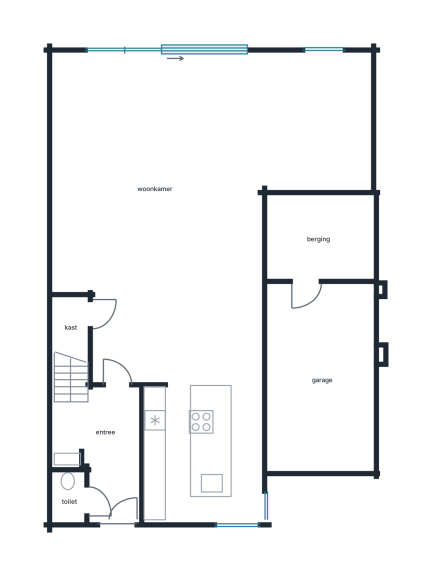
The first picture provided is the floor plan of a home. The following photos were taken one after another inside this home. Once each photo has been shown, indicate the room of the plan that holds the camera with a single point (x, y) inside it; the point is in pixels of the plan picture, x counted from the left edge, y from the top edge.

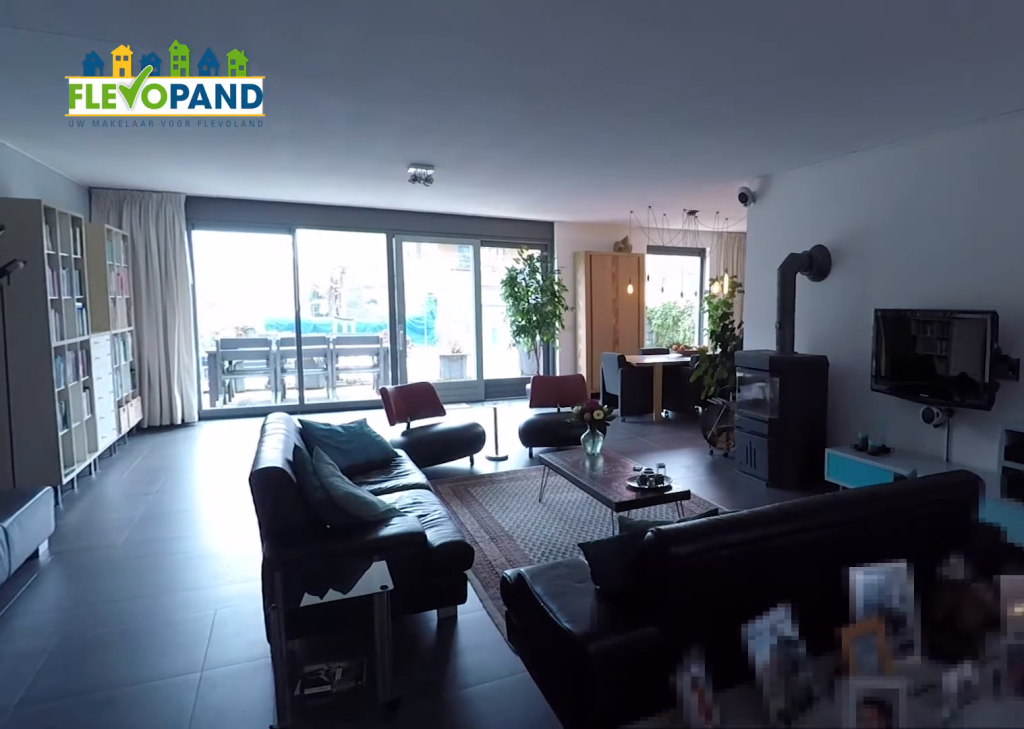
(190, 174)
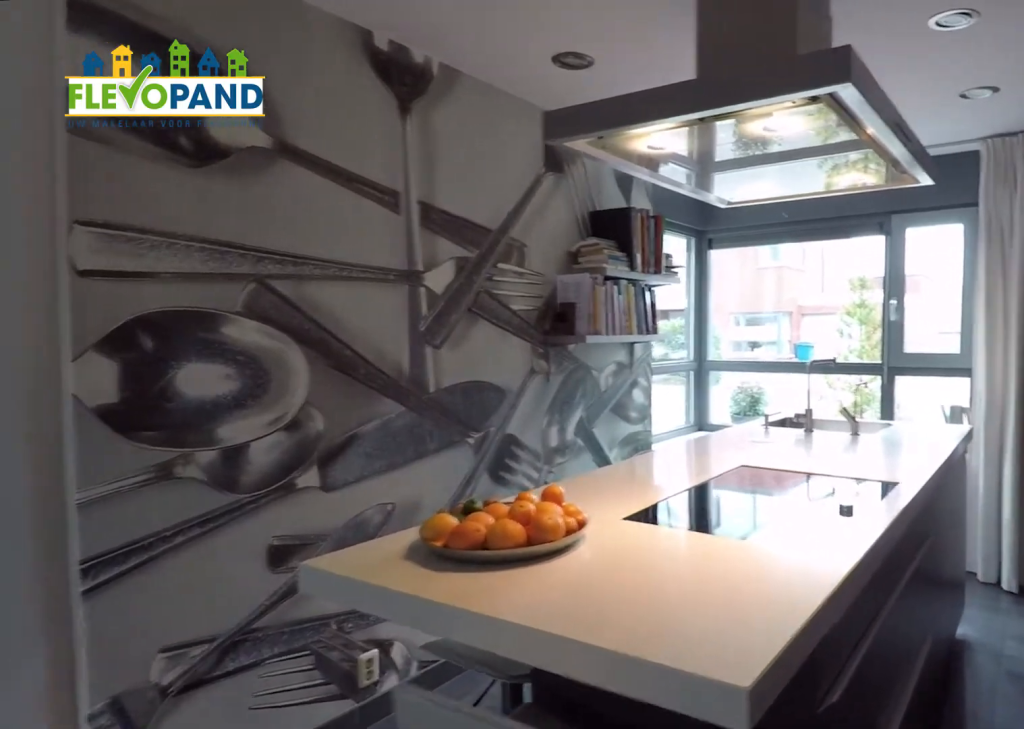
(202, 452)
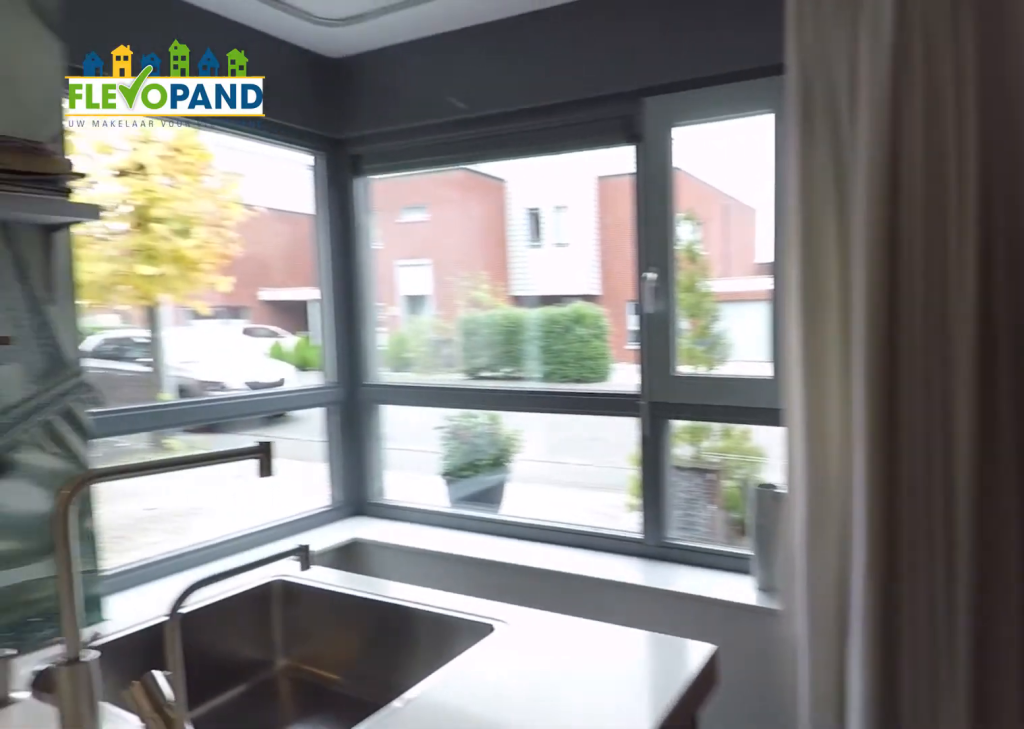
(202, 452)
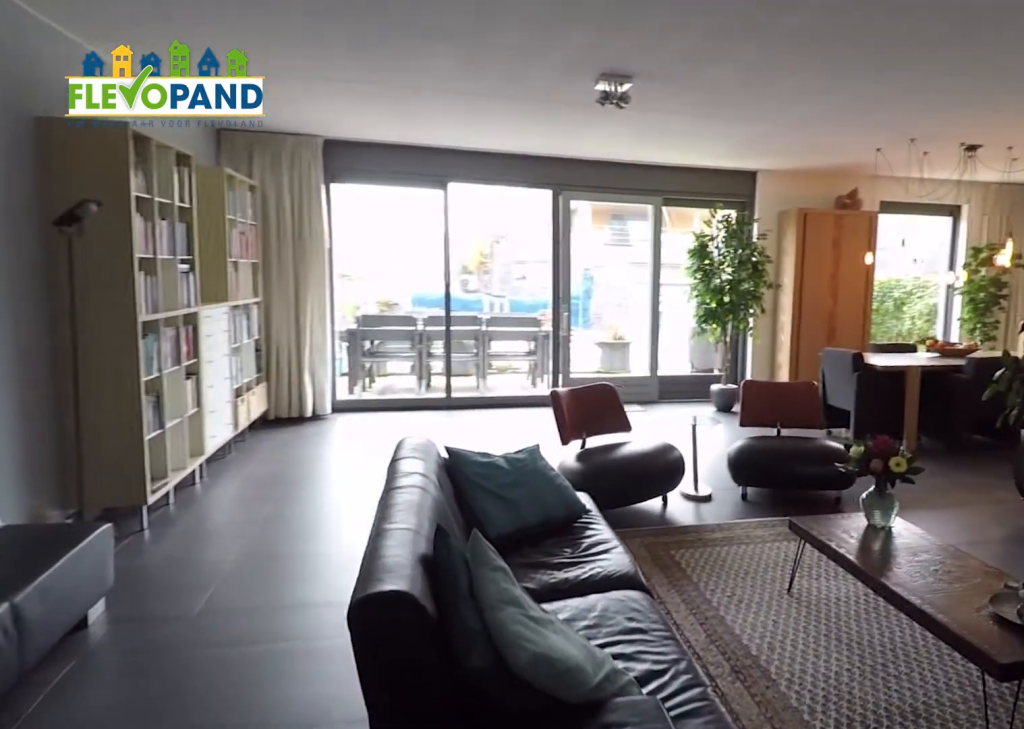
(190, 174)
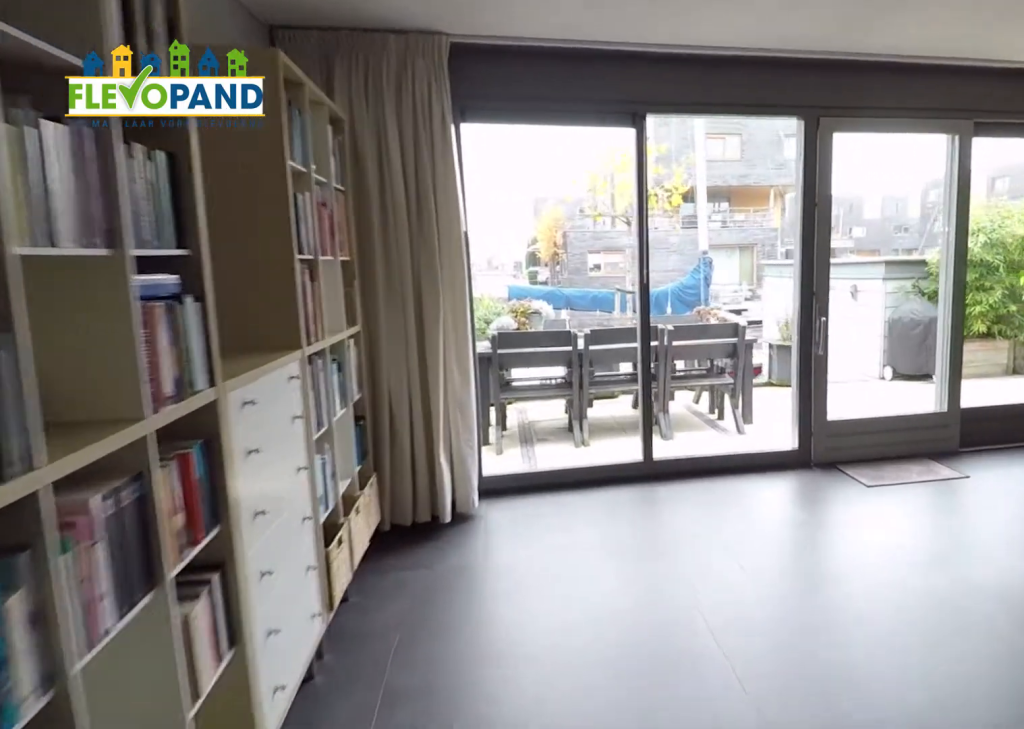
(190, 174)
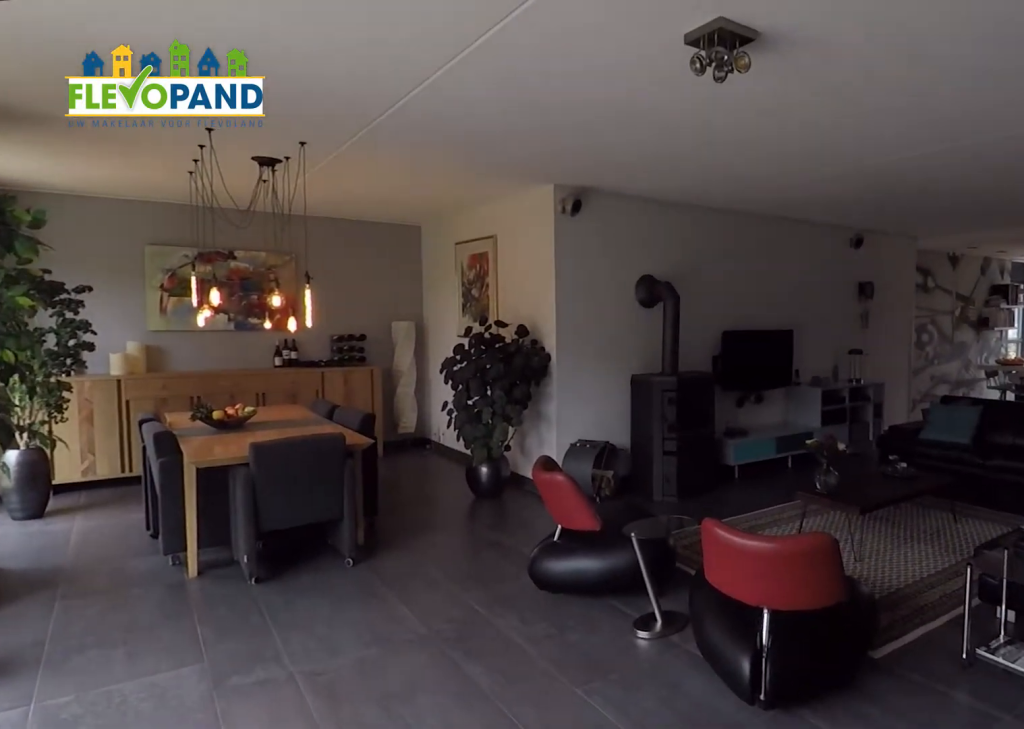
(190, 174)
